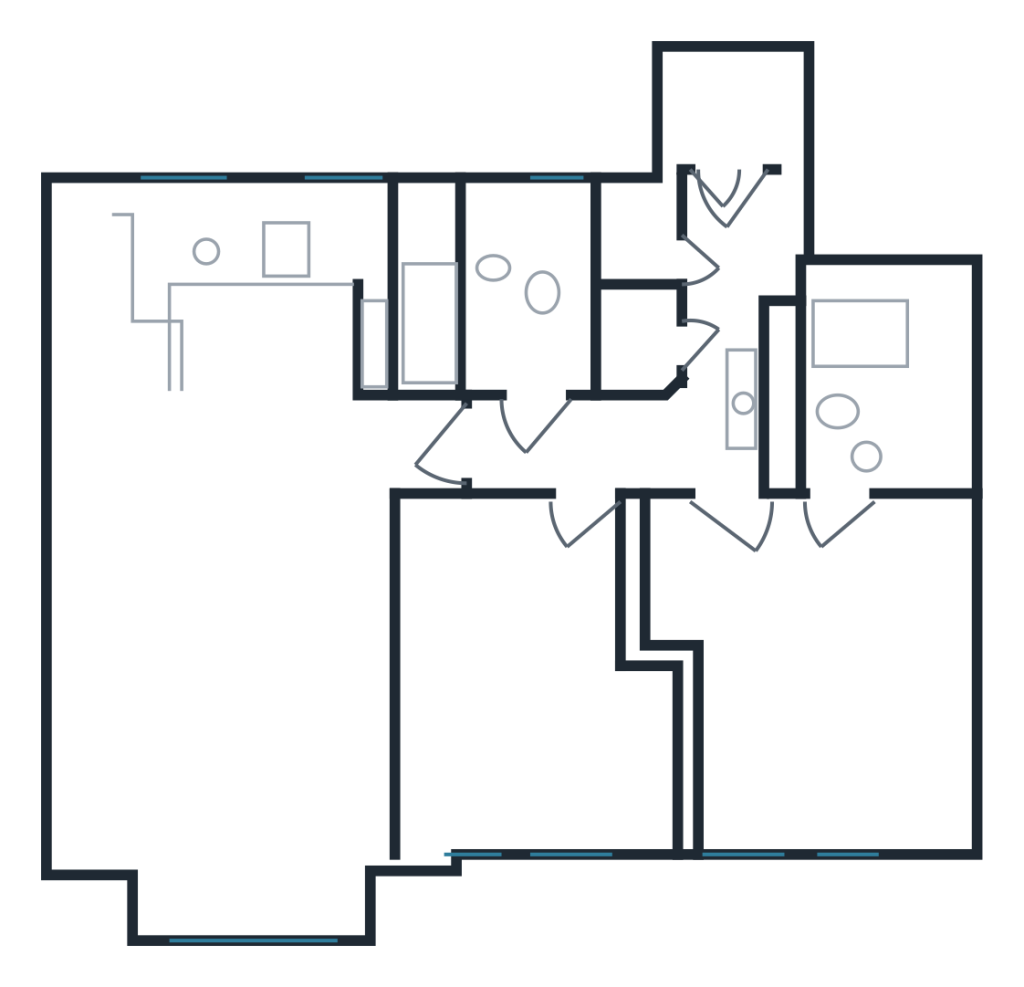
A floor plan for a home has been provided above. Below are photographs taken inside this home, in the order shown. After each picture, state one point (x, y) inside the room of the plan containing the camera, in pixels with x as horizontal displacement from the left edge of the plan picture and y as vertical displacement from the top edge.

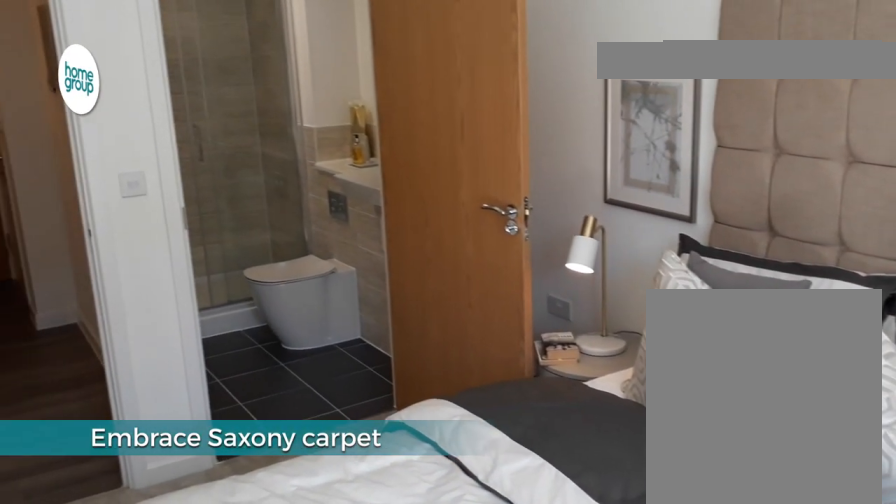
(806, 655)
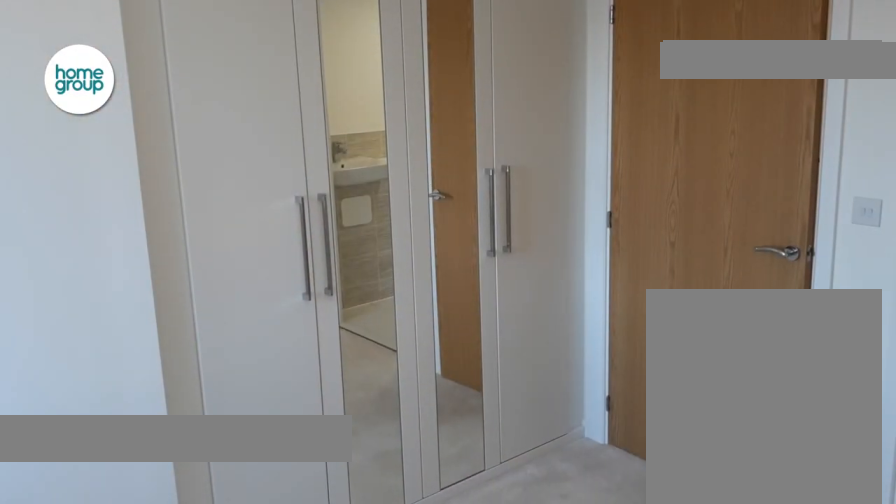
(806, 655)
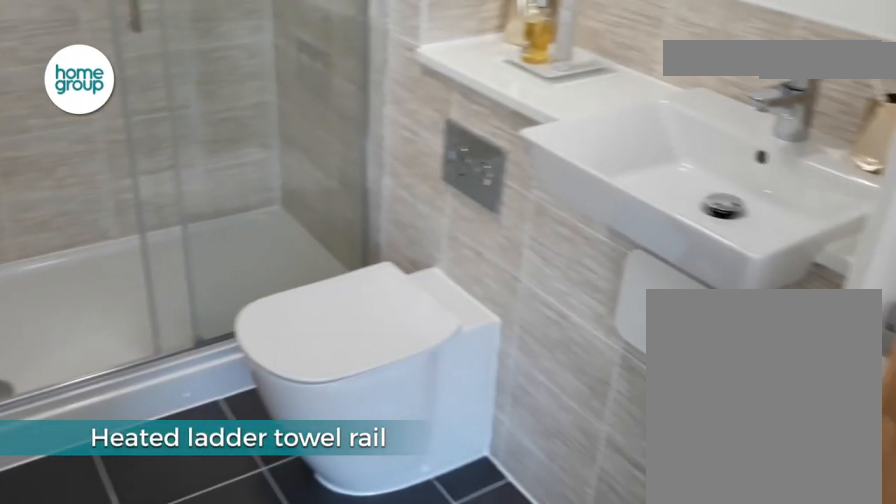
(874, 404)
